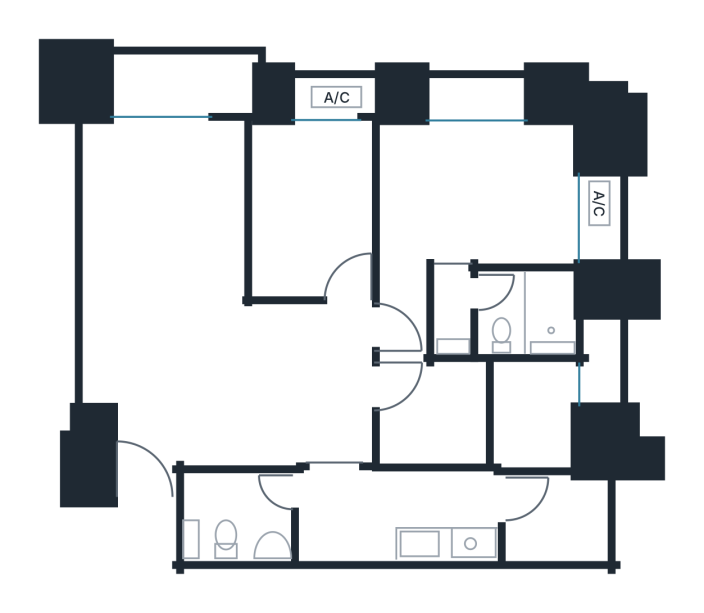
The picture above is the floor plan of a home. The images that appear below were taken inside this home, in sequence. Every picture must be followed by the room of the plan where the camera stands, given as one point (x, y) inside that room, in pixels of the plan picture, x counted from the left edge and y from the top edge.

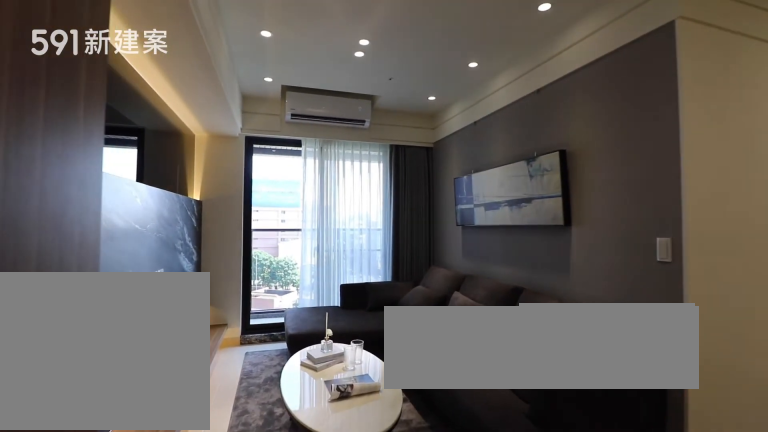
(163, 207)
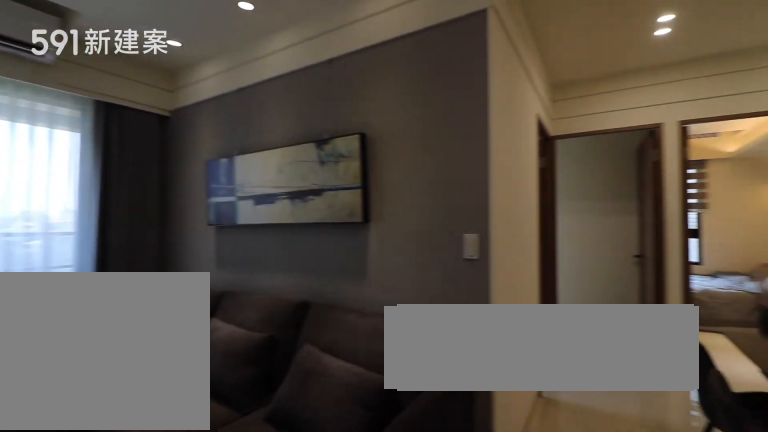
(163, 207)
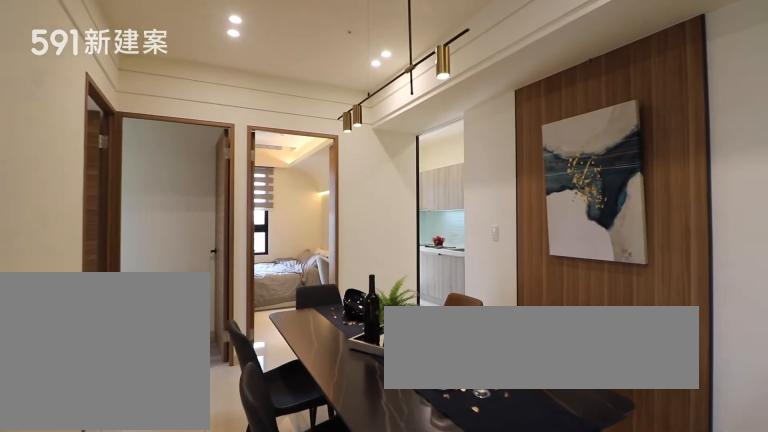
(272, 382)
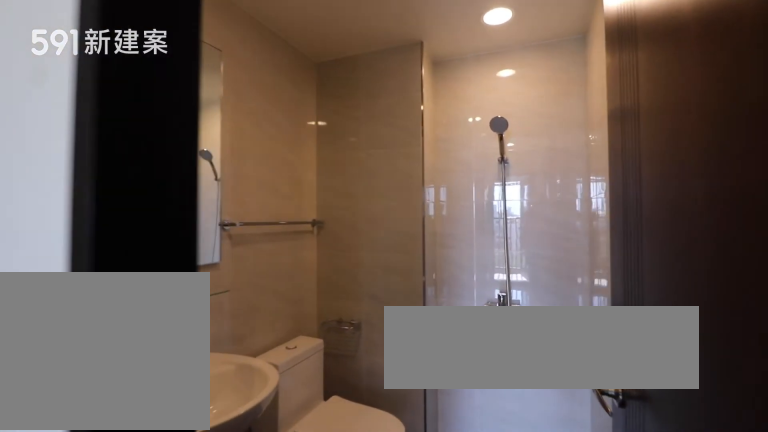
(239, 521)
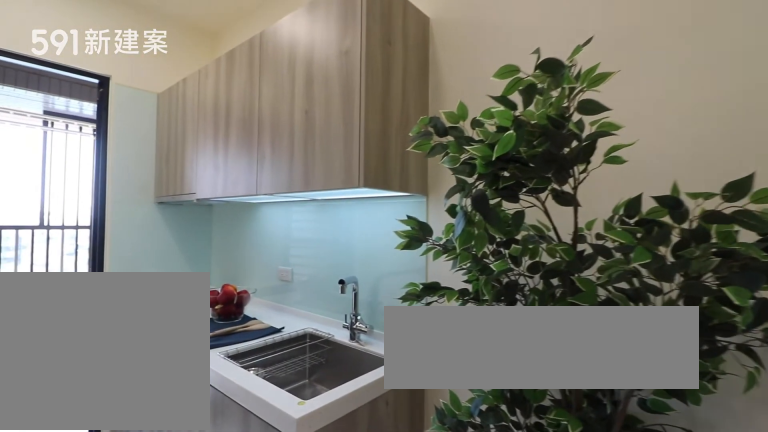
(400, 519)
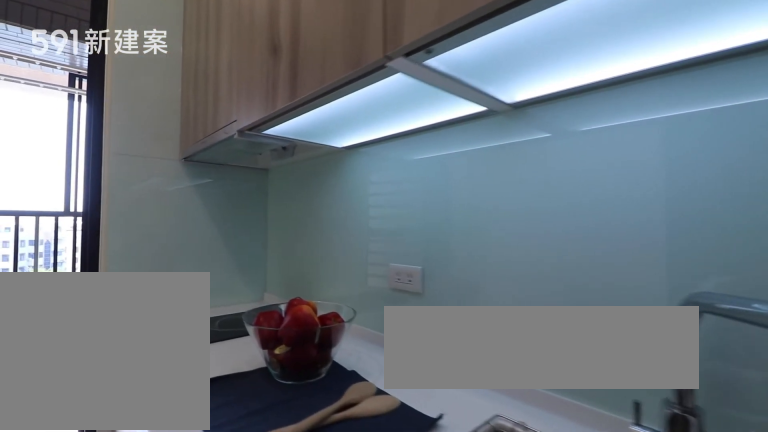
(400, 519)
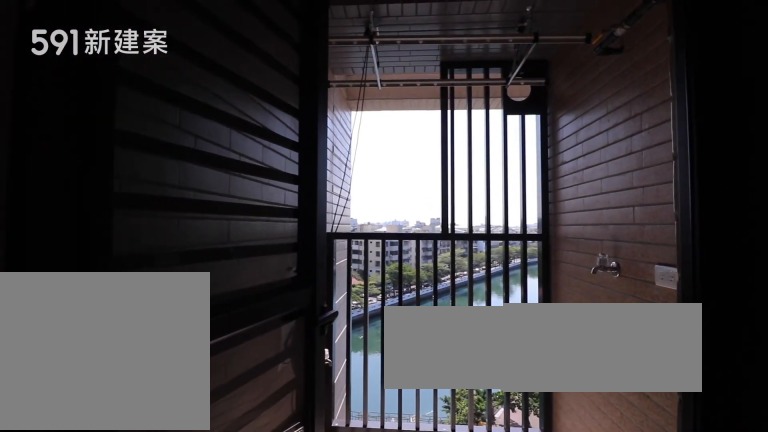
(554, 520)
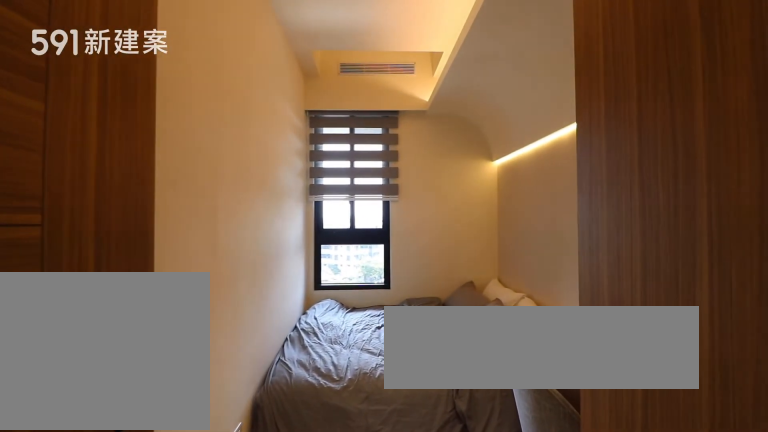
(480, 416)
